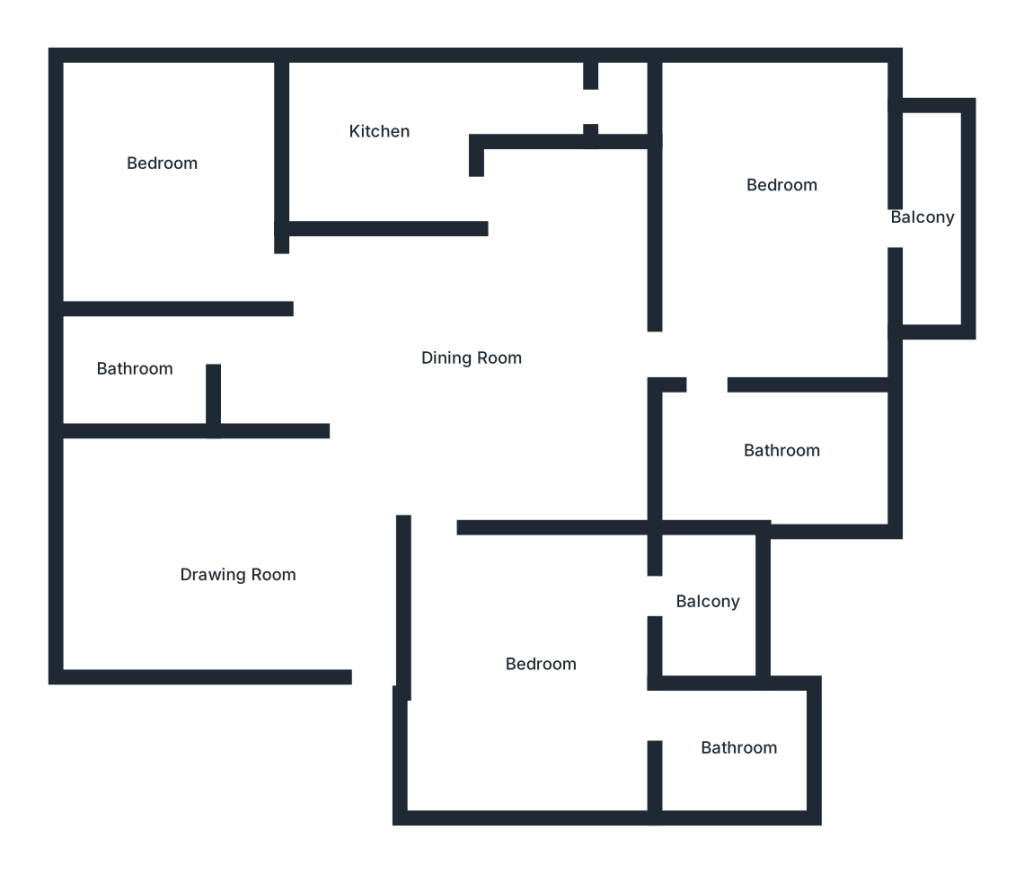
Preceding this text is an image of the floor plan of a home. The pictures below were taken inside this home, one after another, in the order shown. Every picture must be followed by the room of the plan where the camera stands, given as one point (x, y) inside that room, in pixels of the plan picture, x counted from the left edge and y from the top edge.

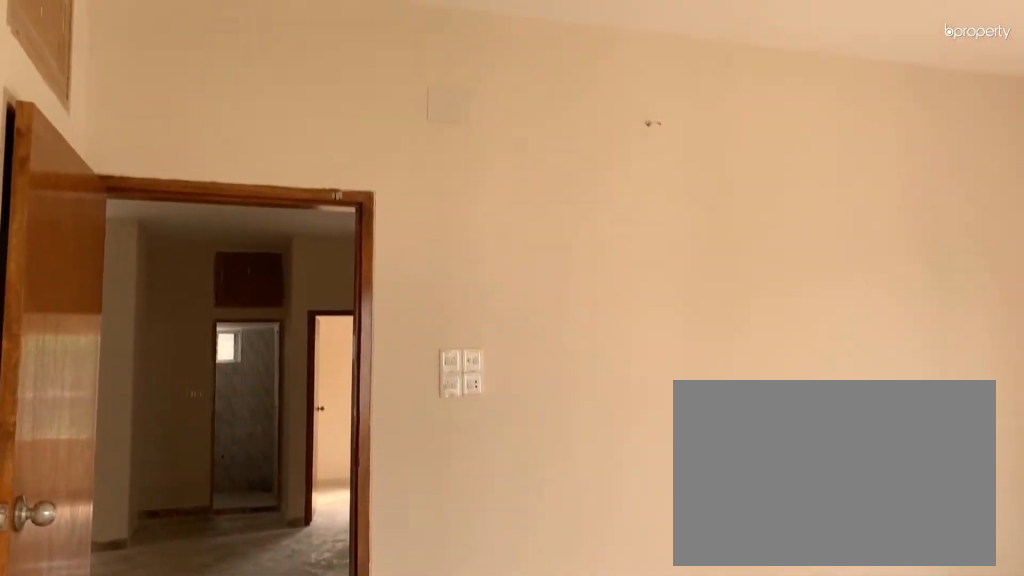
(767, 198)
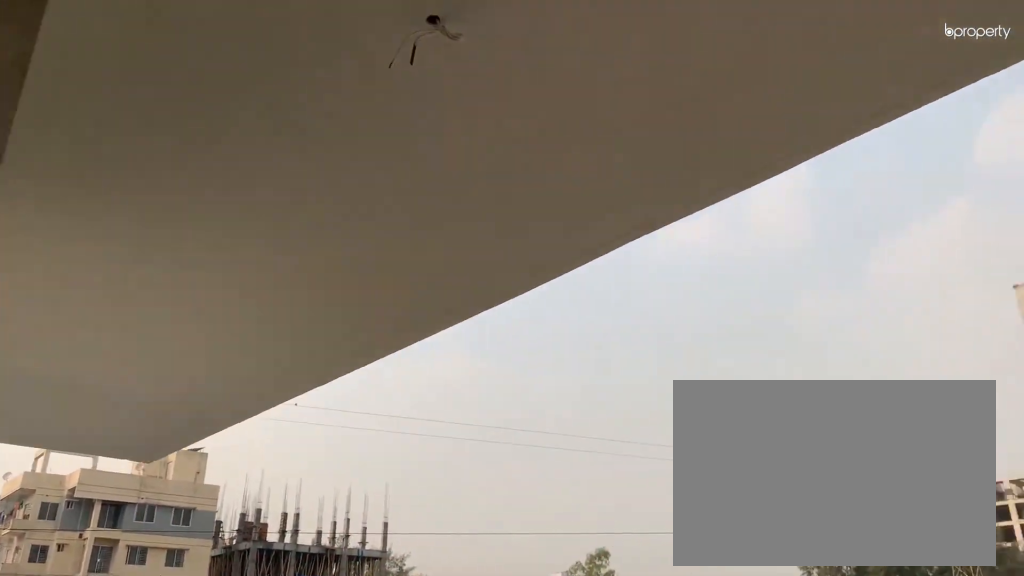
(921, 218)
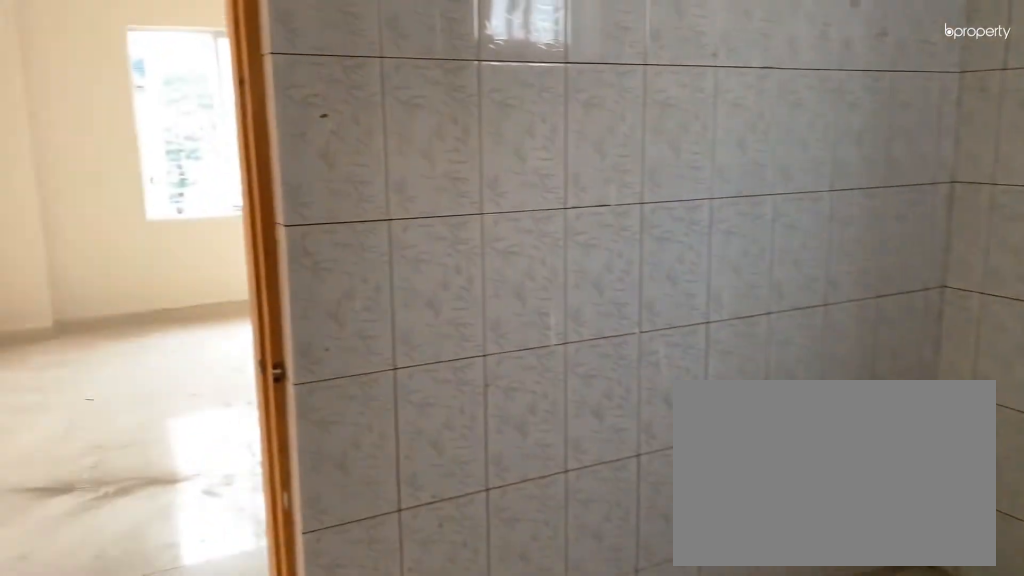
(775, 459)
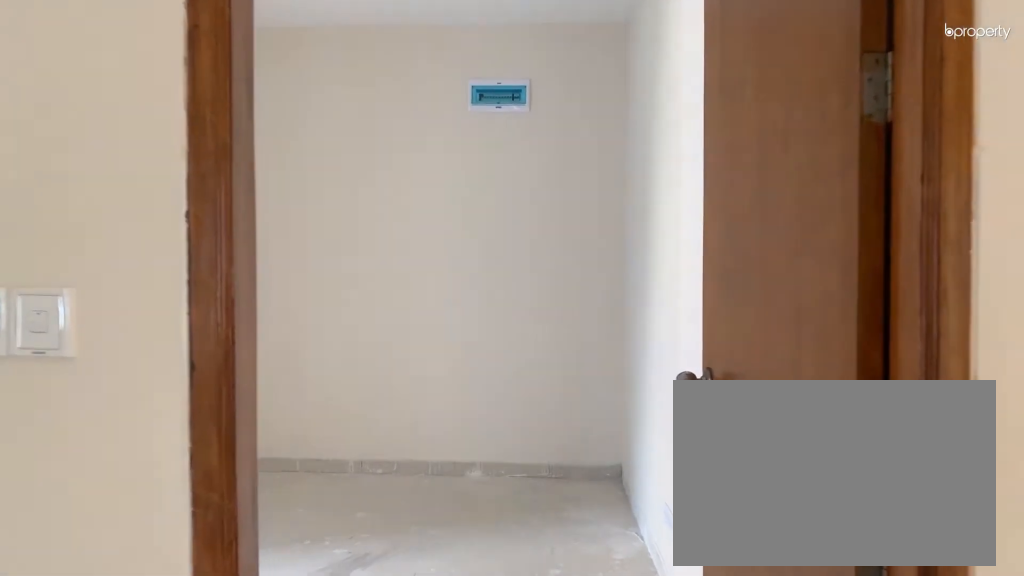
(472, 560)
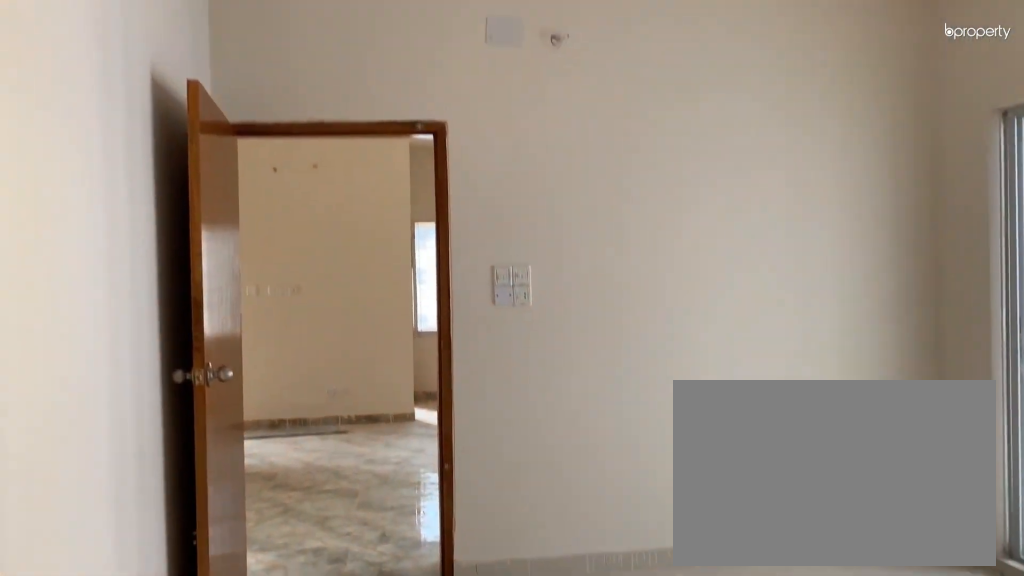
(575, 641)
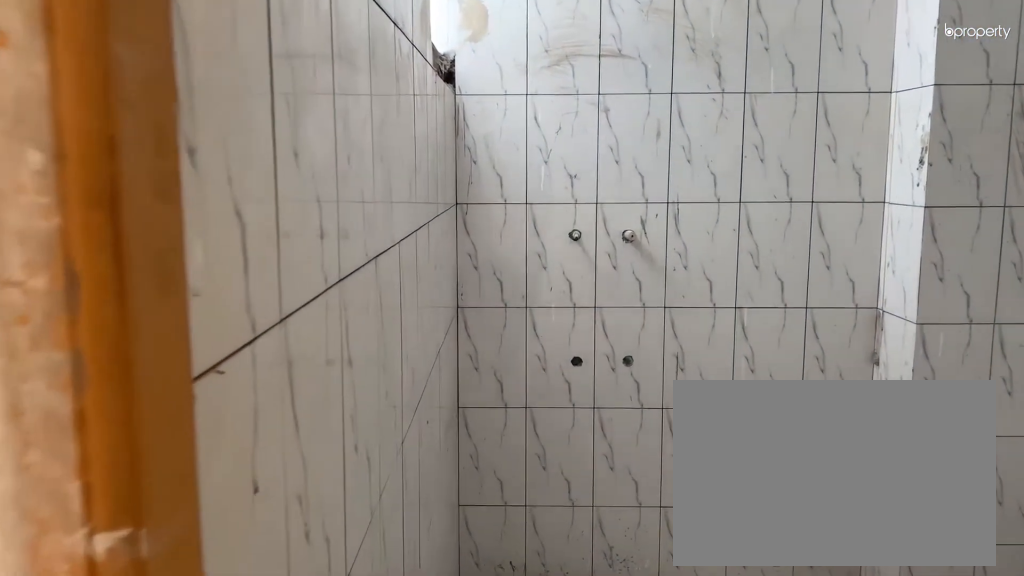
(687, 732)
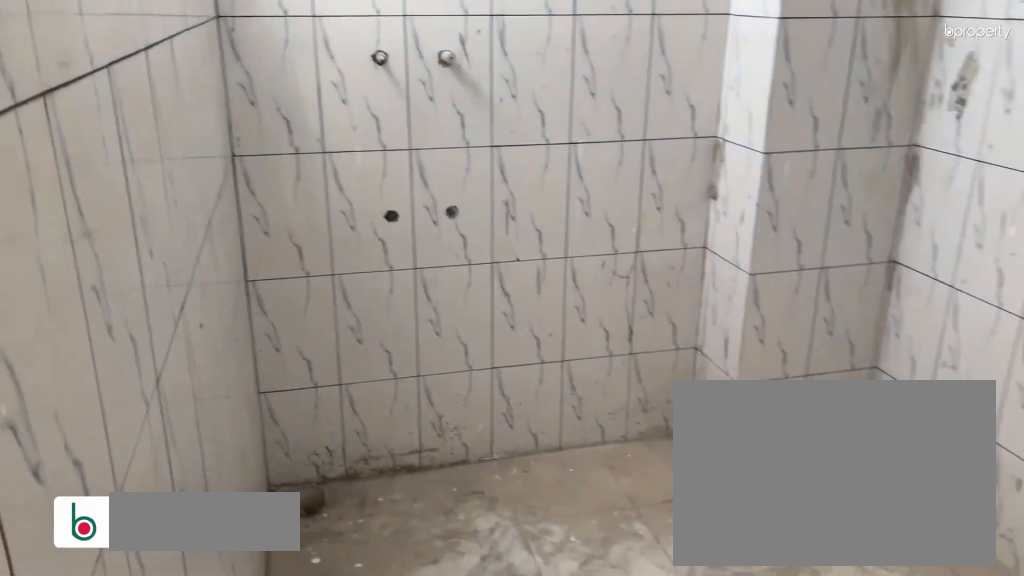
(739, 744)
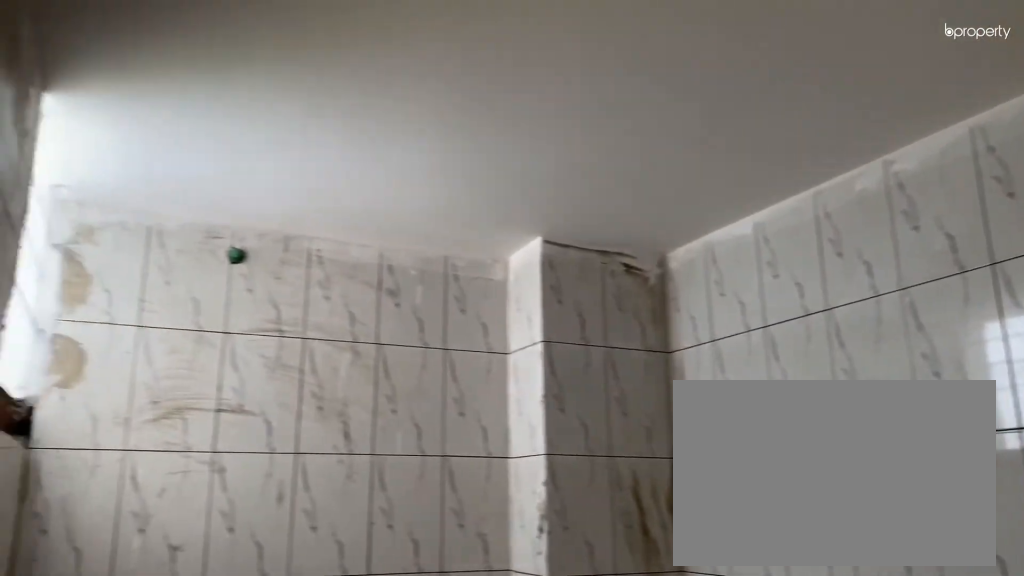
(739, 744)
